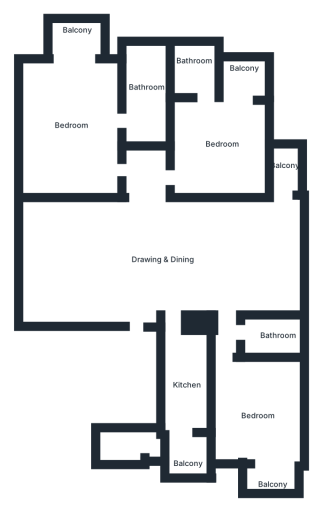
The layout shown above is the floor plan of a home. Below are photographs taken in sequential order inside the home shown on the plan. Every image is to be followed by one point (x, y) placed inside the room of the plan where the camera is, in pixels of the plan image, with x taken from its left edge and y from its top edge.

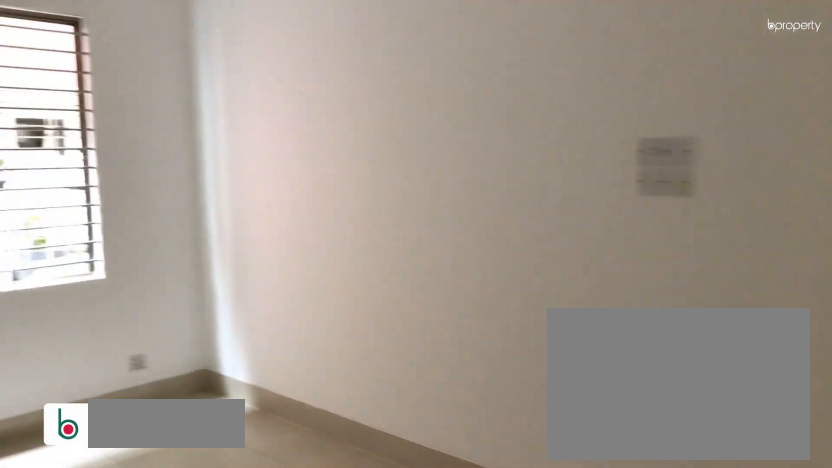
(115, 267)
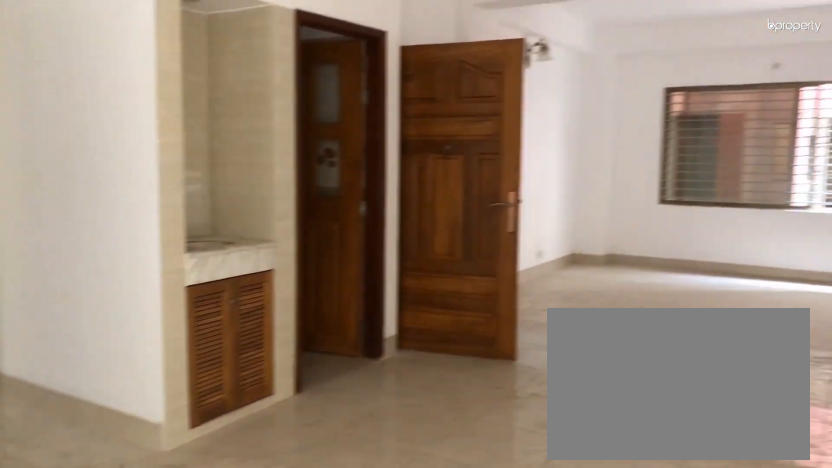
(183, 259)
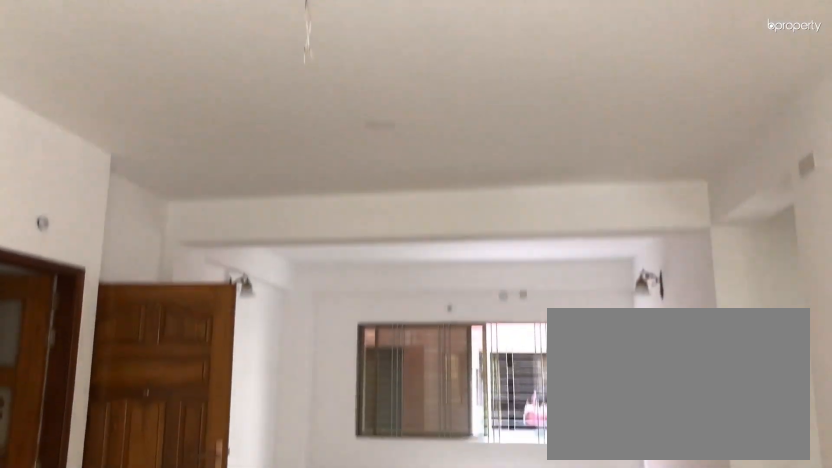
(183, 259)
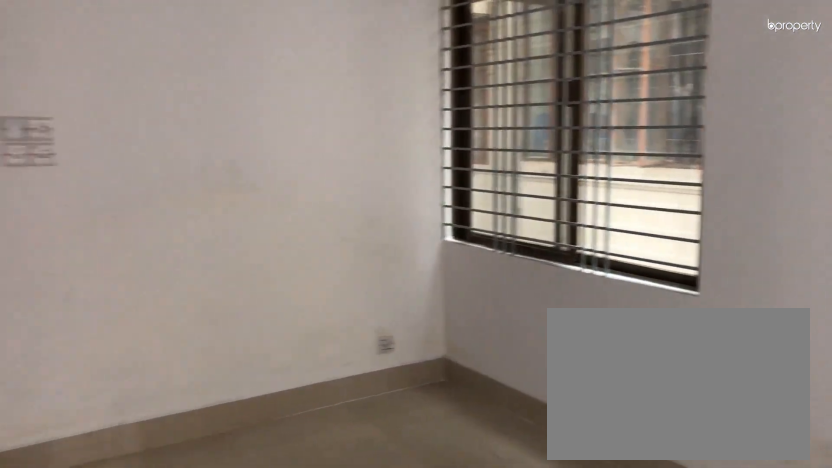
(262, 417)
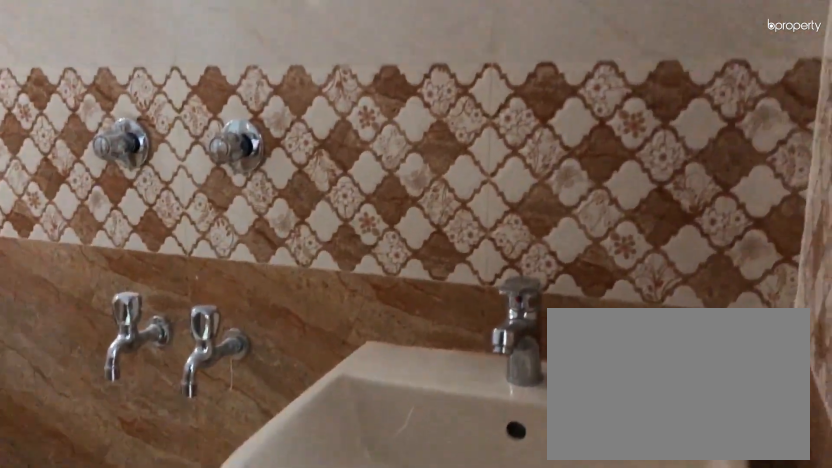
(266, 332)
